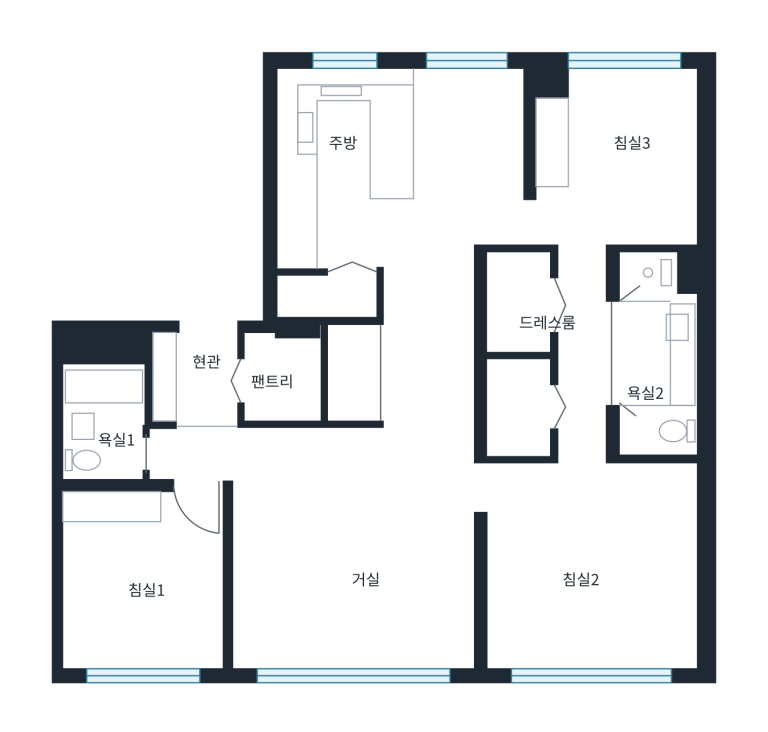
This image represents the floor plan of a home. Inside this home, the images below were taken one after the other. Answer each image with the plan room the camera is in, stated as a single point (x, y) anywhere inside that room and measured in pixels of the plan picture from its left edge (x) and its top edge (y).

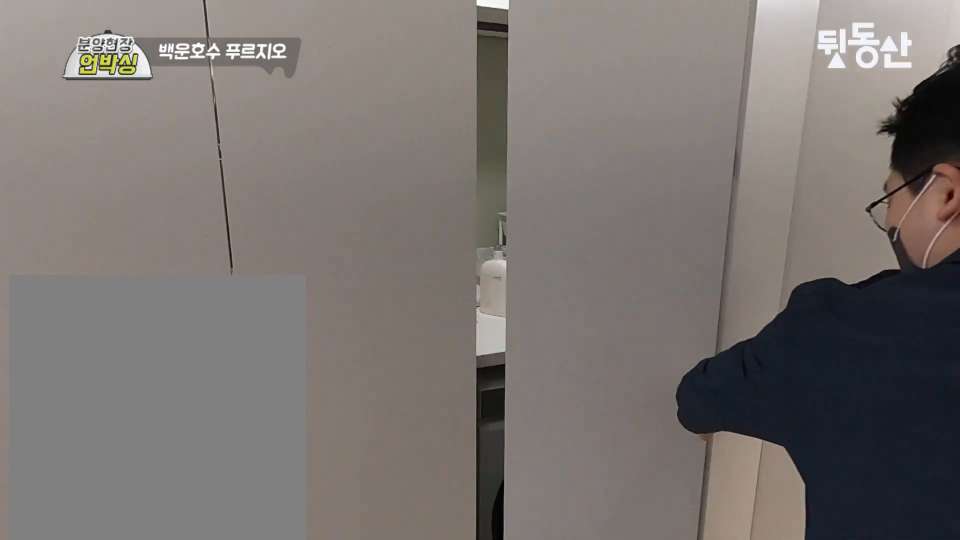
(430, 389)
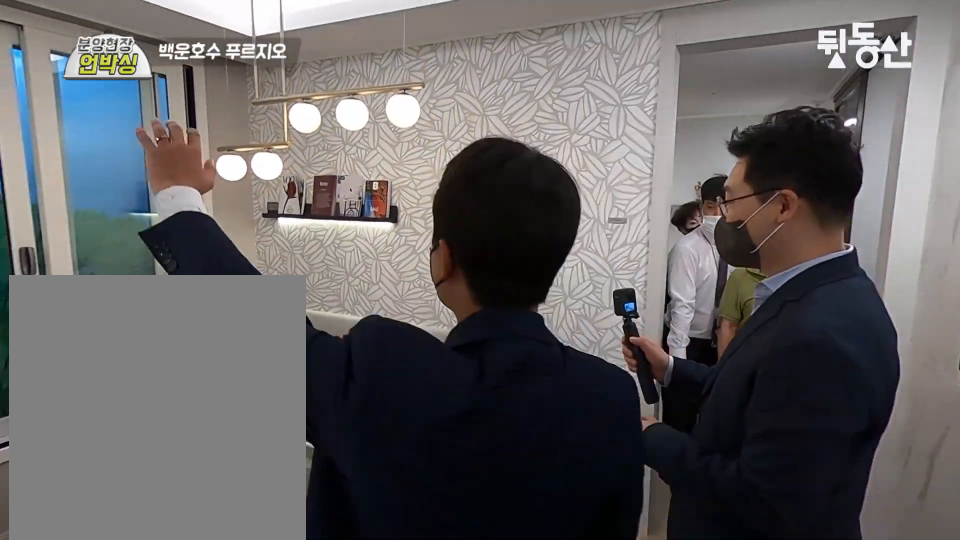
(465, 183)
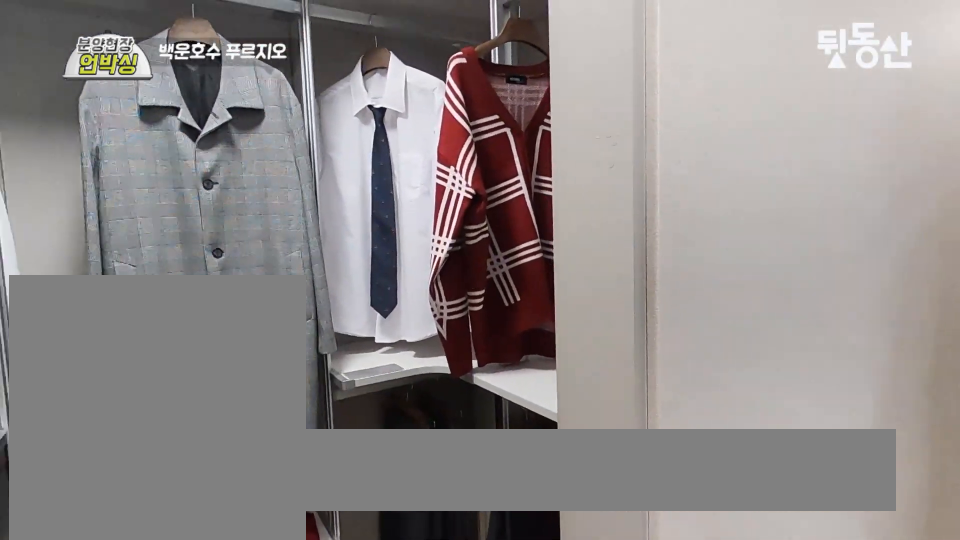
(576, 370)
